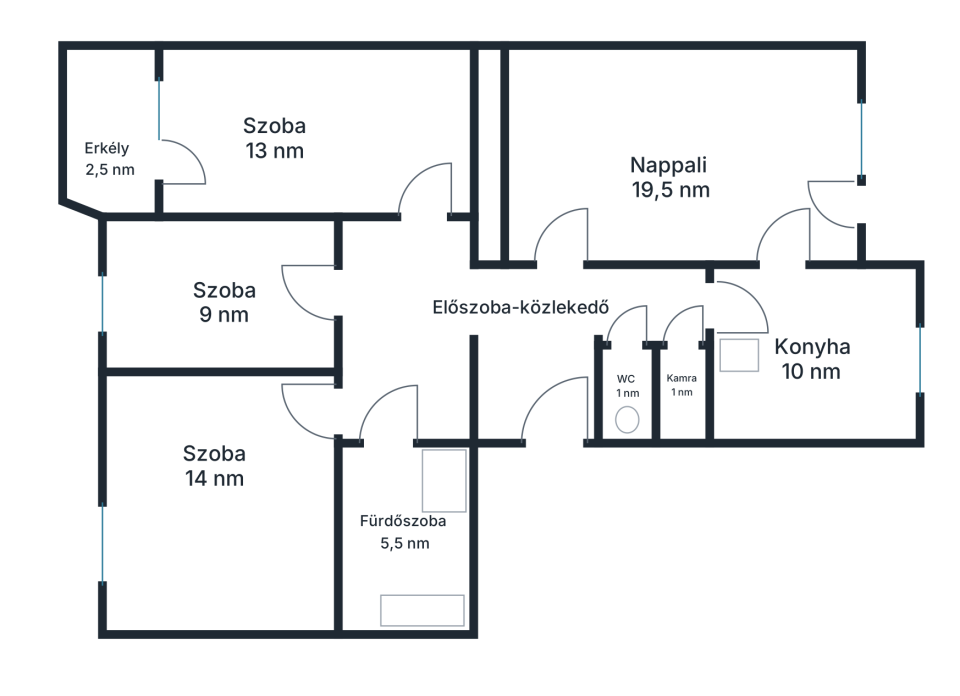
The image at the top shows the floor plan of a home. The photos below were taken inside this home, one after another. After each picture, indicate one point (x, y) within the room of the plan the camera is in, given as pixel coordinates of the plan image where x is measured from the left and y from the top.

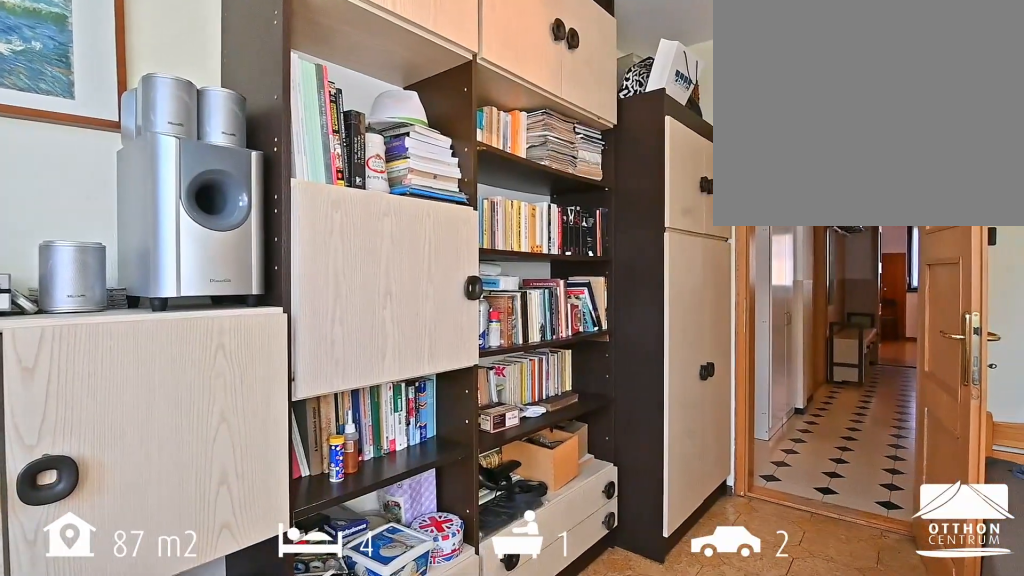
(225, 300)
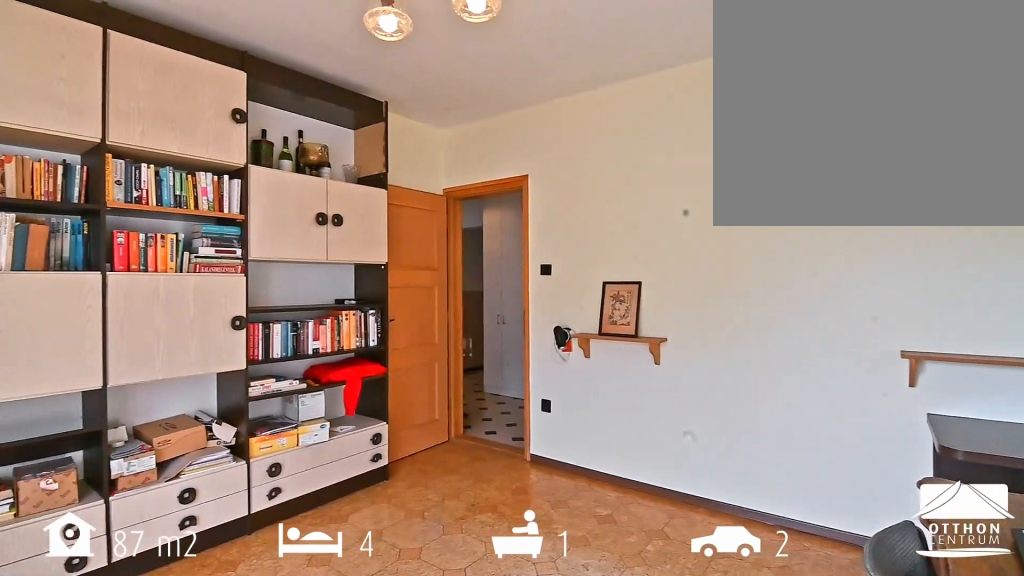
(216, 468)
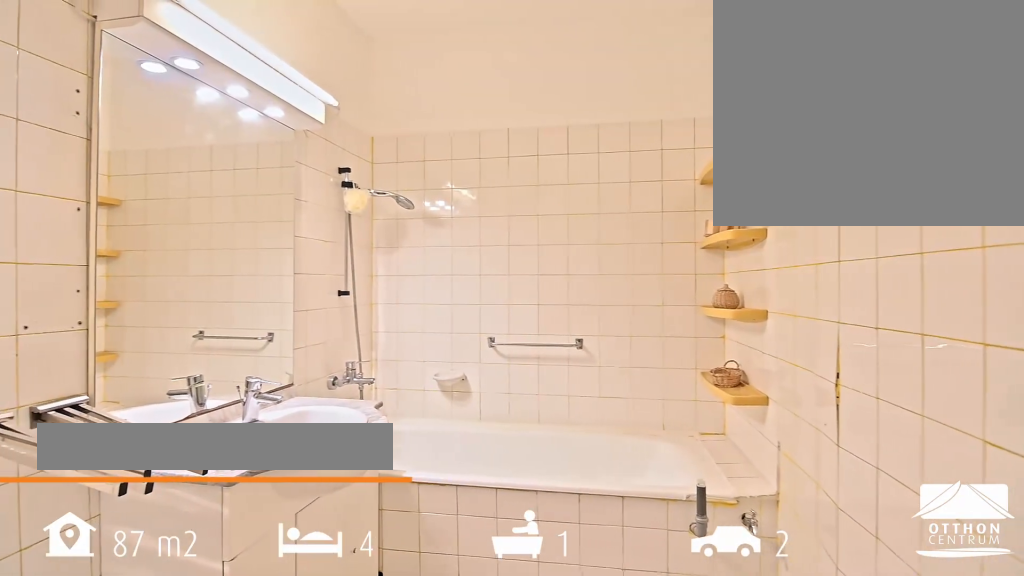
(402, 541)
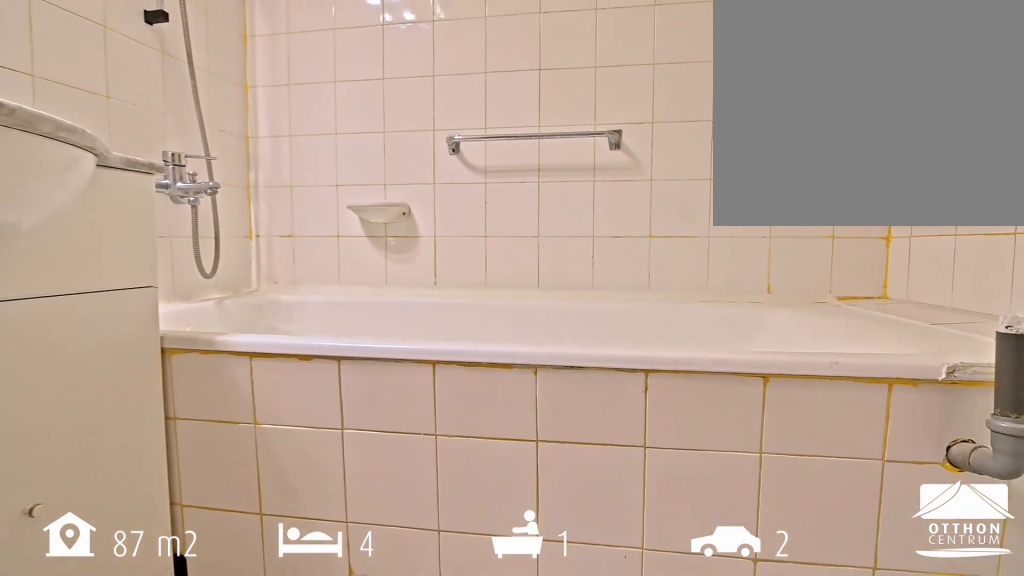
(402, 541)
